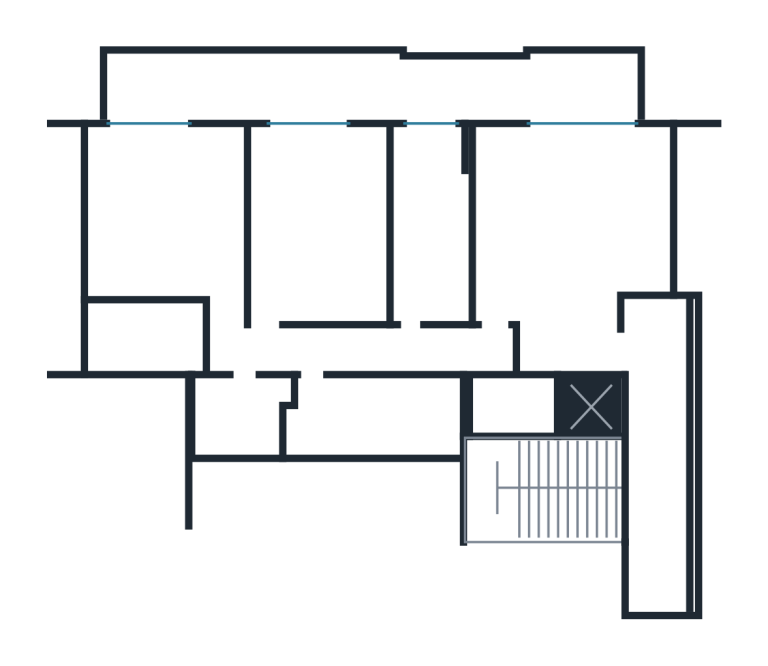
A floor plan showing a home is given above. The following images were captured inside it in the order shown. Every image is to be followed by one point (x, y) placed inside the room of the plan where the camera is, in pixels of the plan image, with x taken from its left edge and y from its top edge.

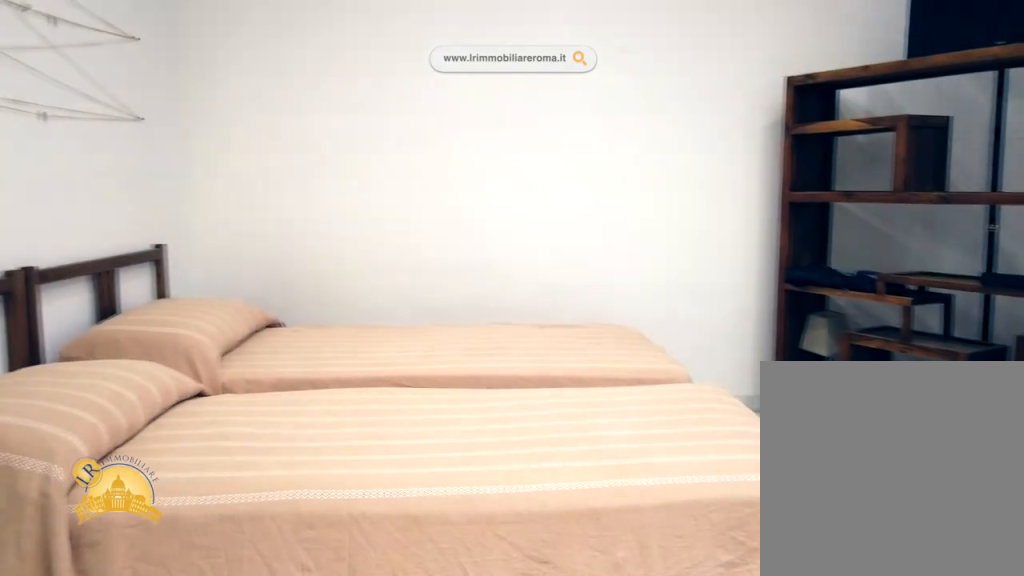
(572, 230)
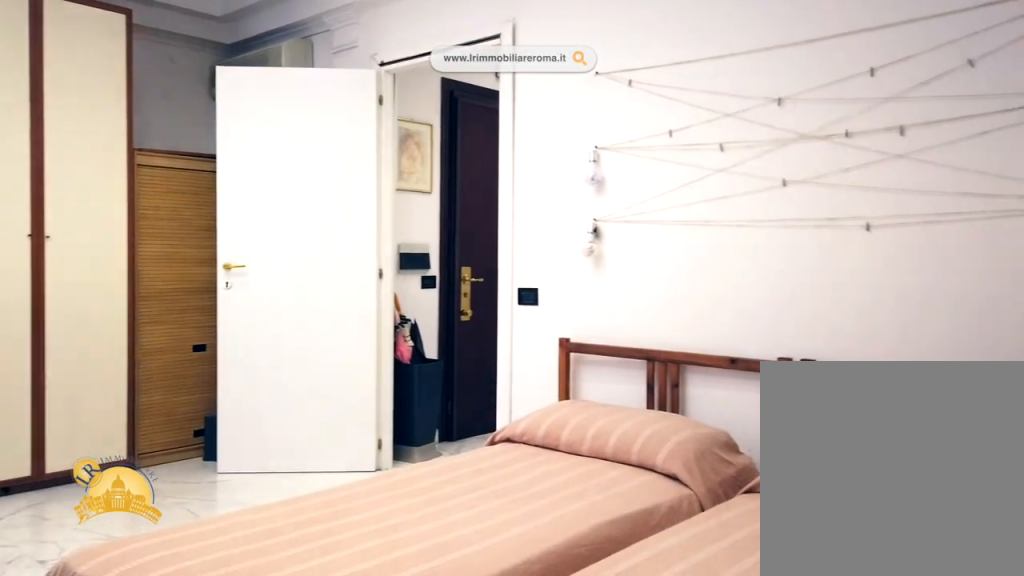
(572, 230)
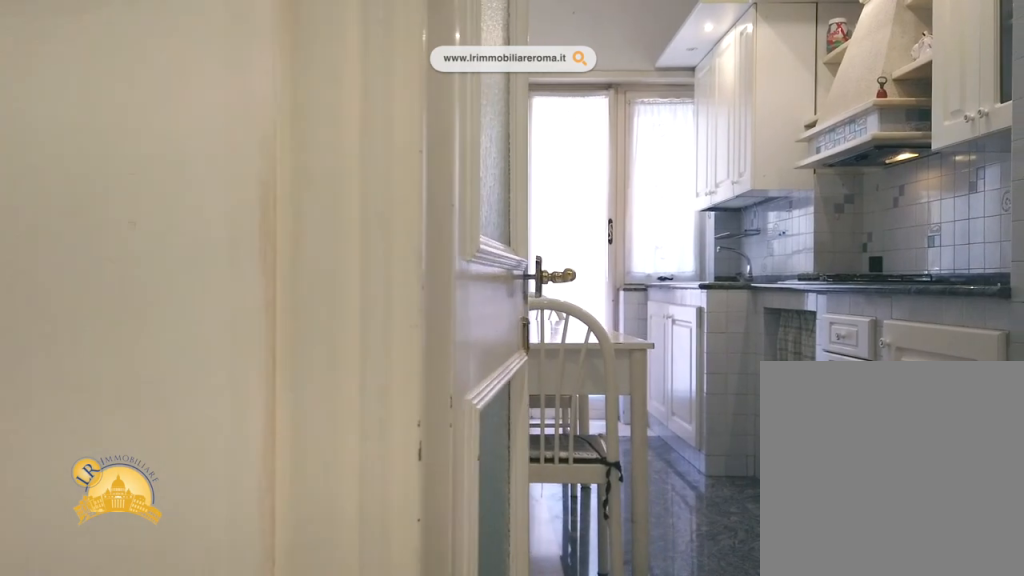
(431, 230)
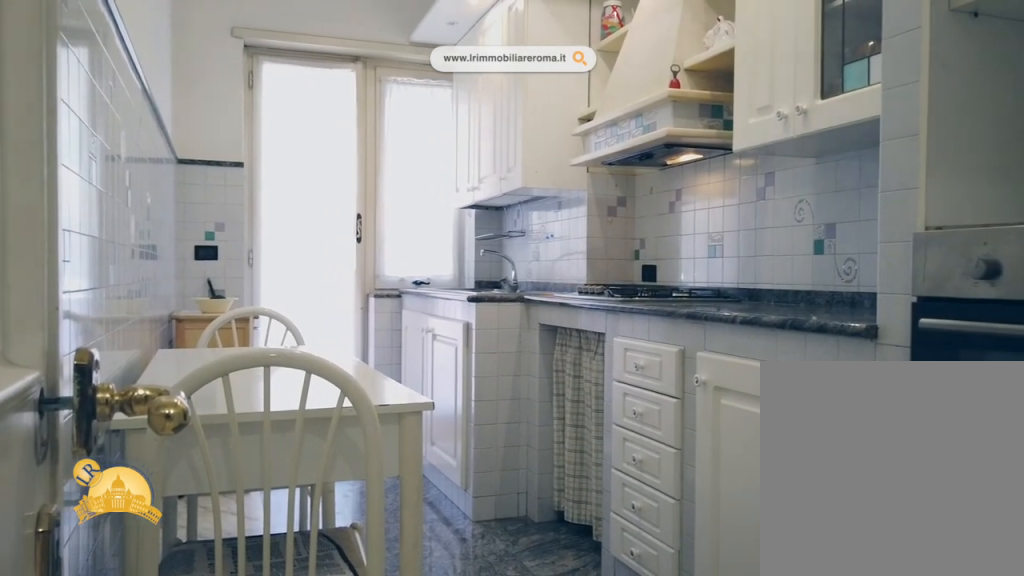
(431, 230)
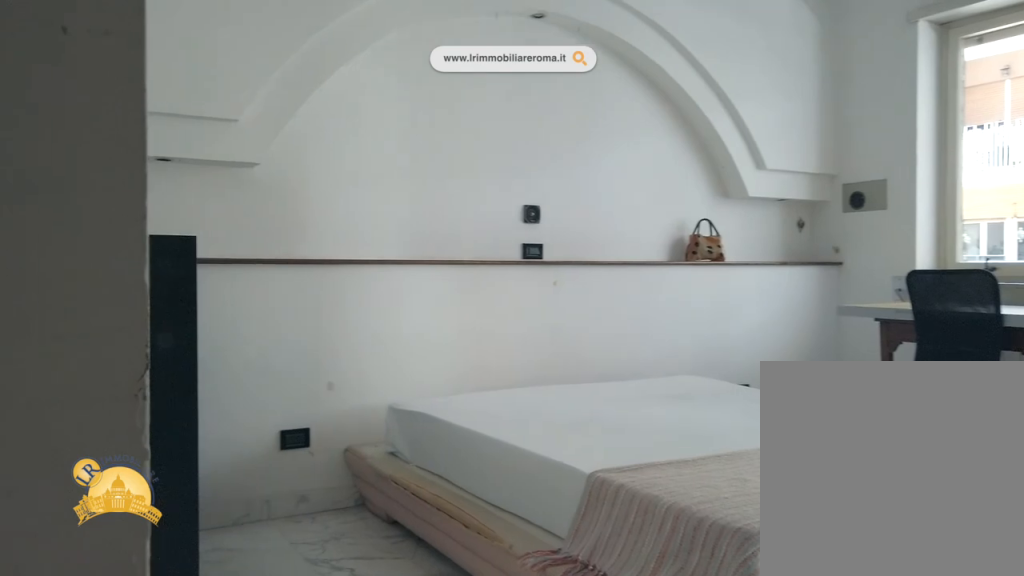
(165, 224)
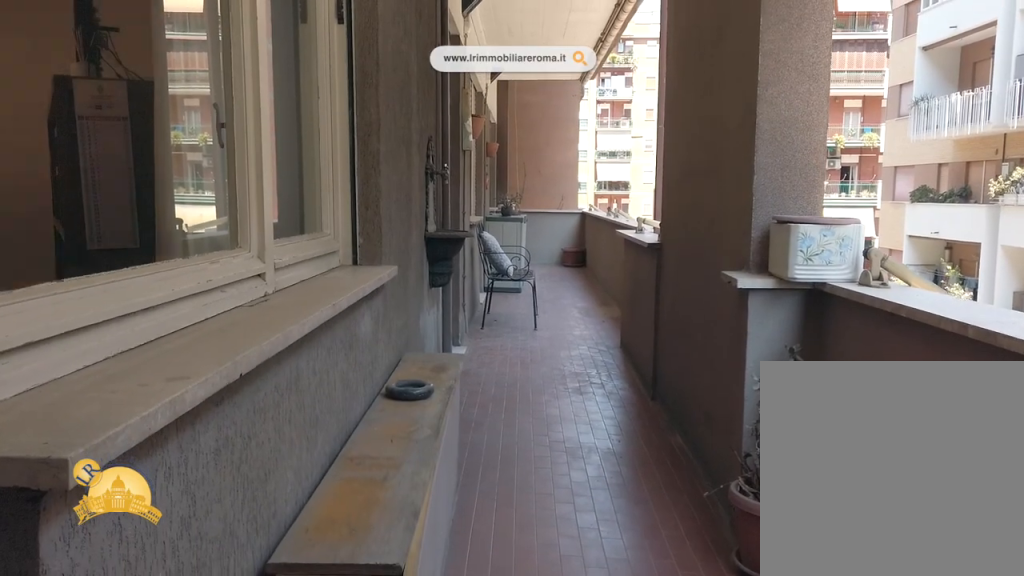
(372, 87)
